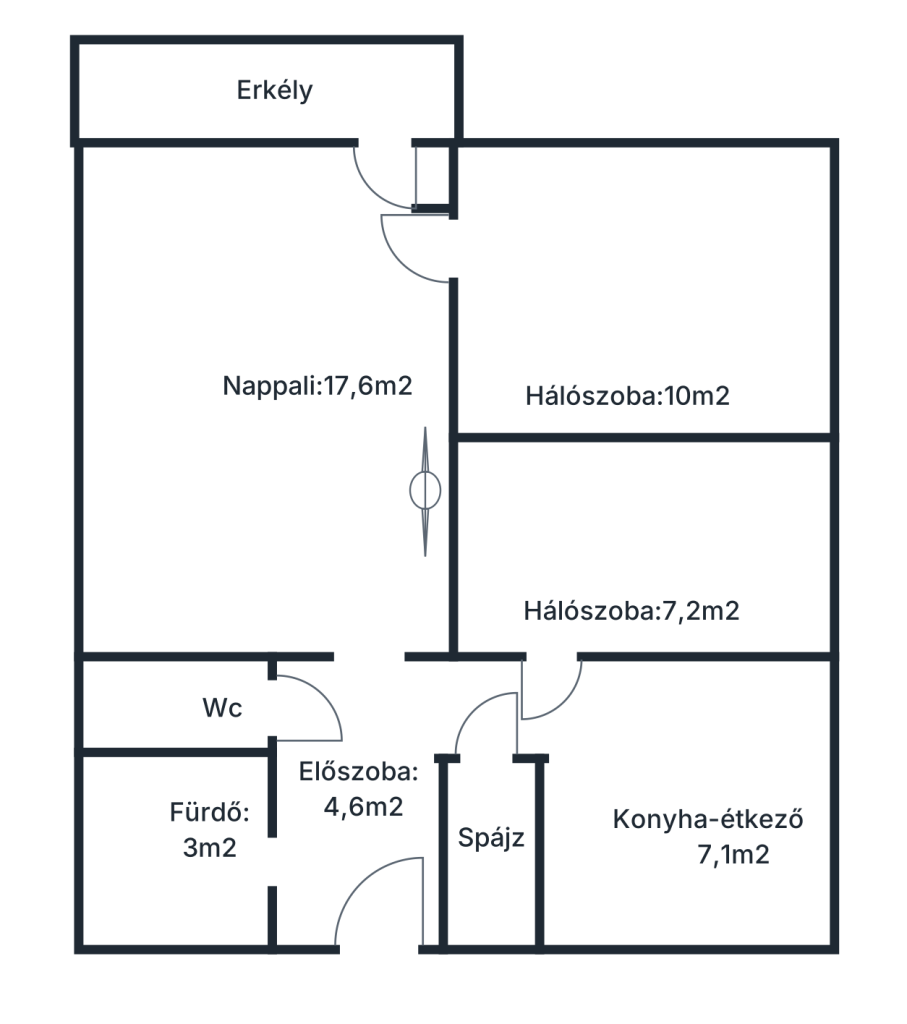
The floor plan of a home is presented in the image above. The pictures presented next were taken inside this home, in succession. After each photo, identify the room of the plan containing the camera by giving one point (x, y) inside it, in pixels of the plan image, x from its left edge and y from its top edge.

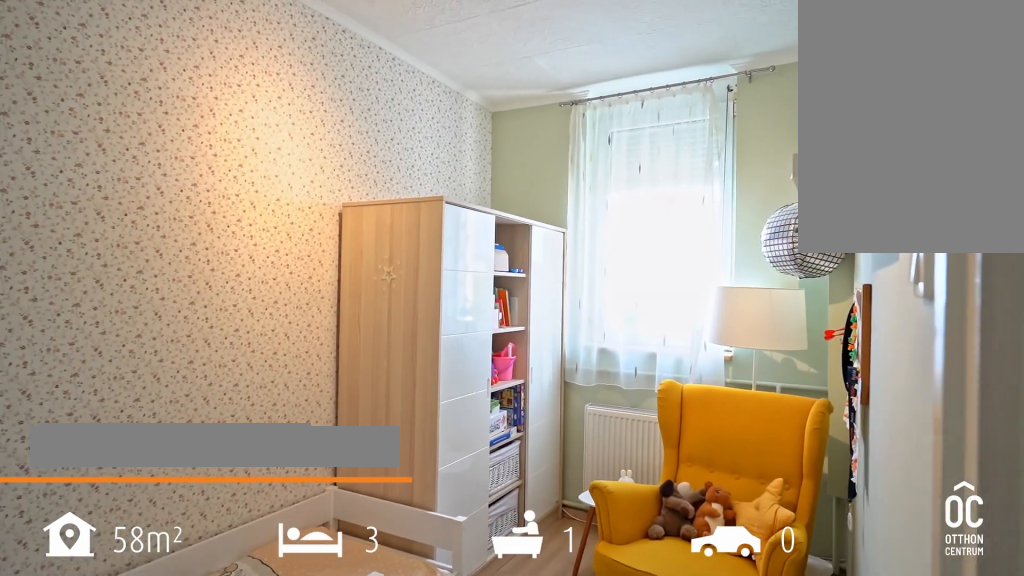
(642, 547)
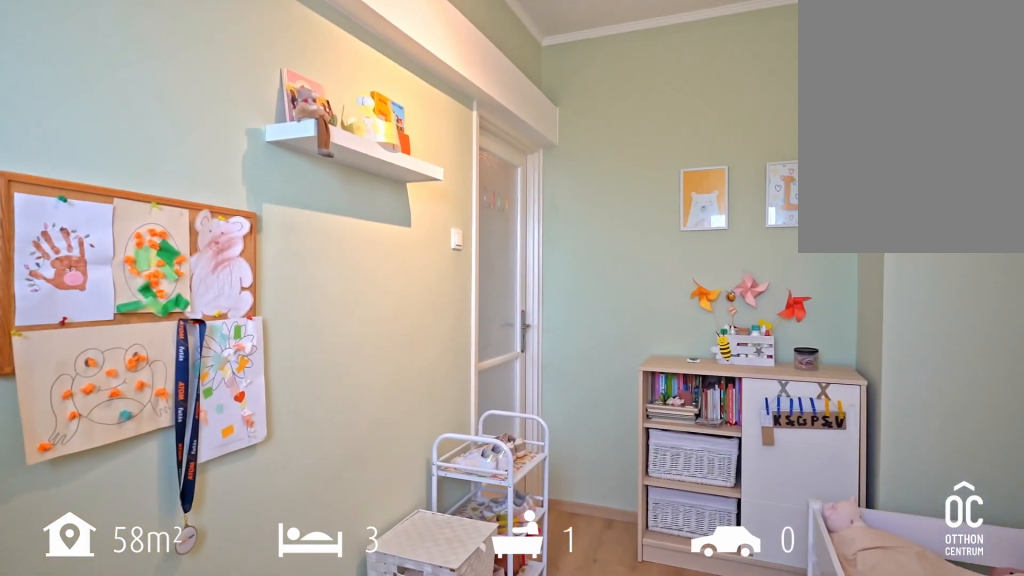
(642, 547)
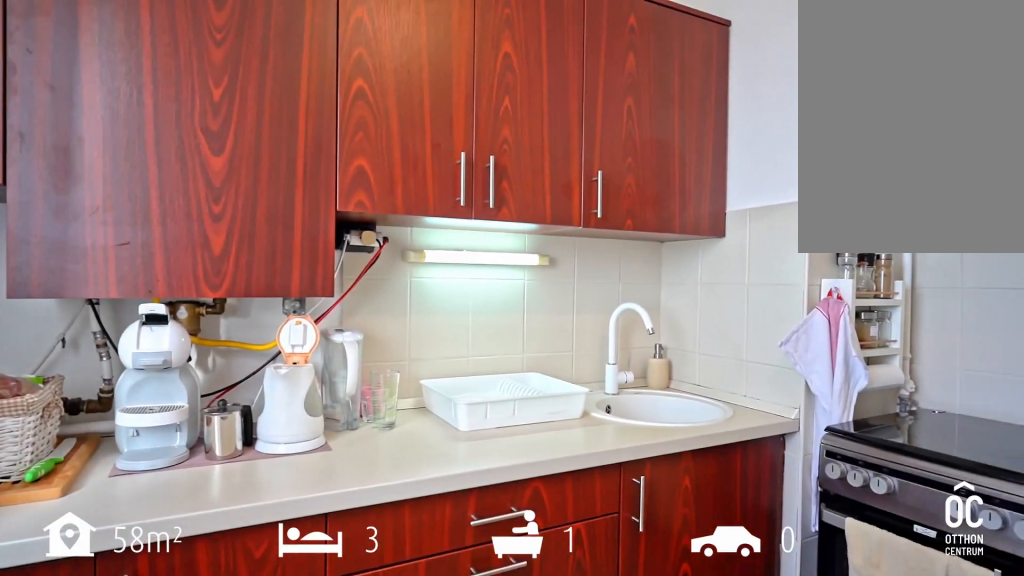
(679, 799)
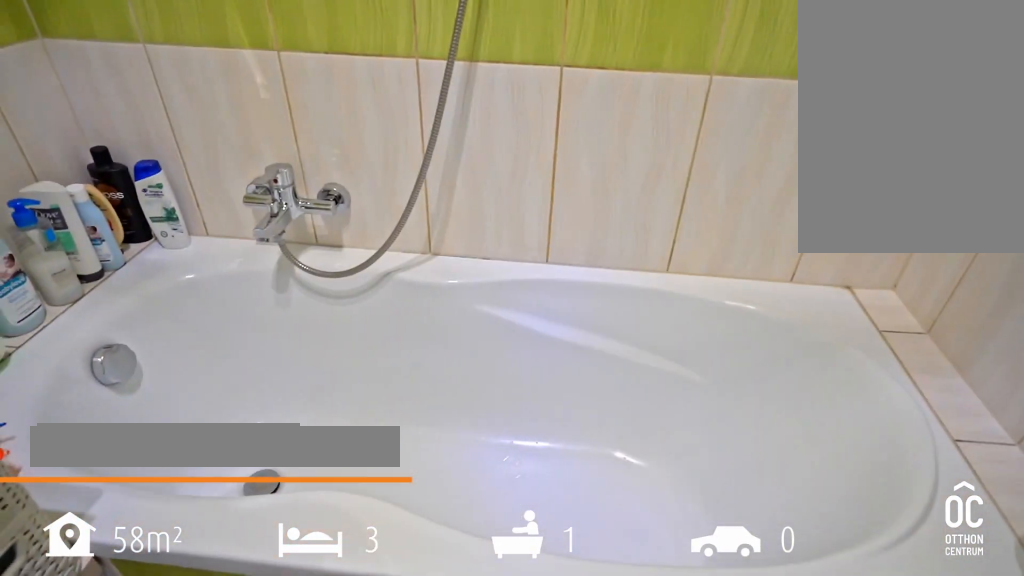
(177, 855)
